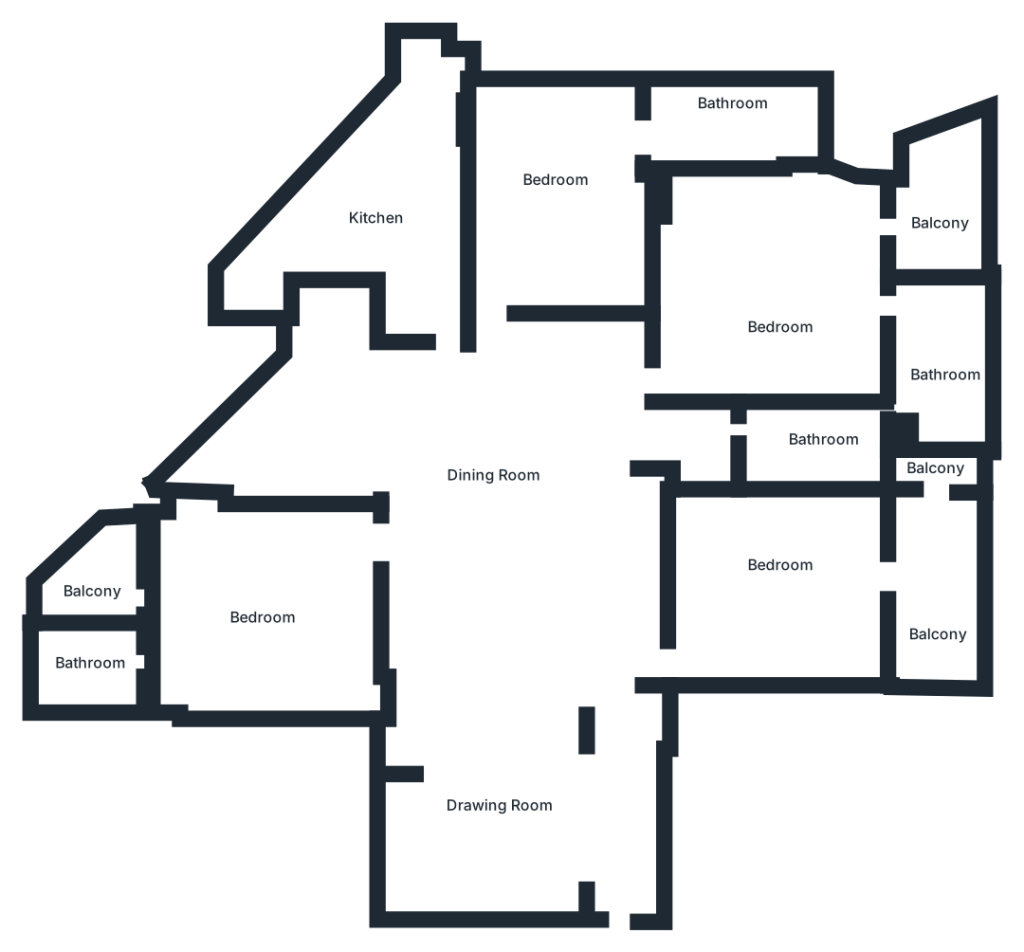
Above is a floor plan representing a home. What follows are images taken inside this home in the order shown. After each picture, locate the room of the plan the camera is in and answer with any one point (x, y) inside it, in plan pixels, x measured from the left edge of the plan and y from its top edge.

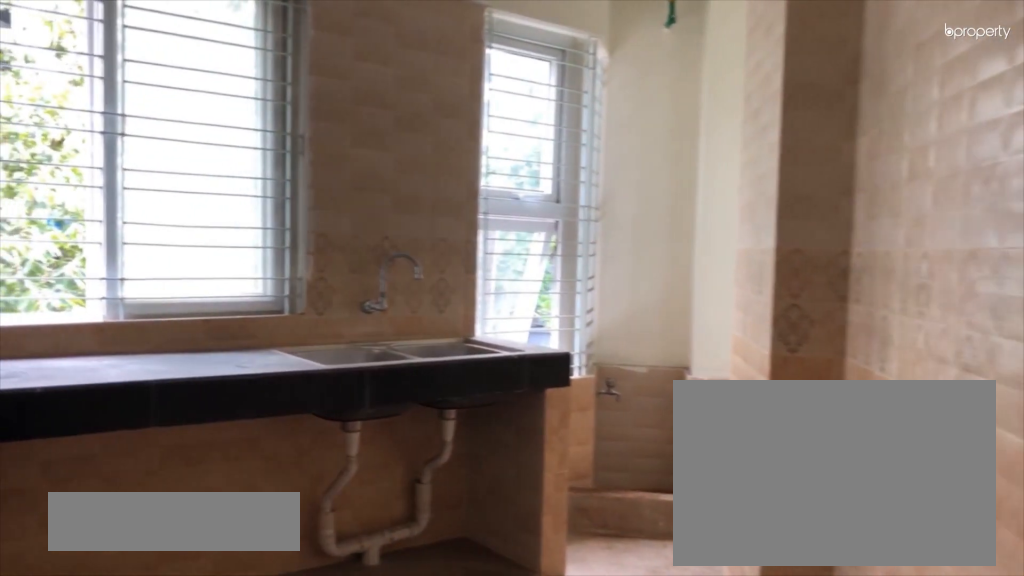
(381, 223)
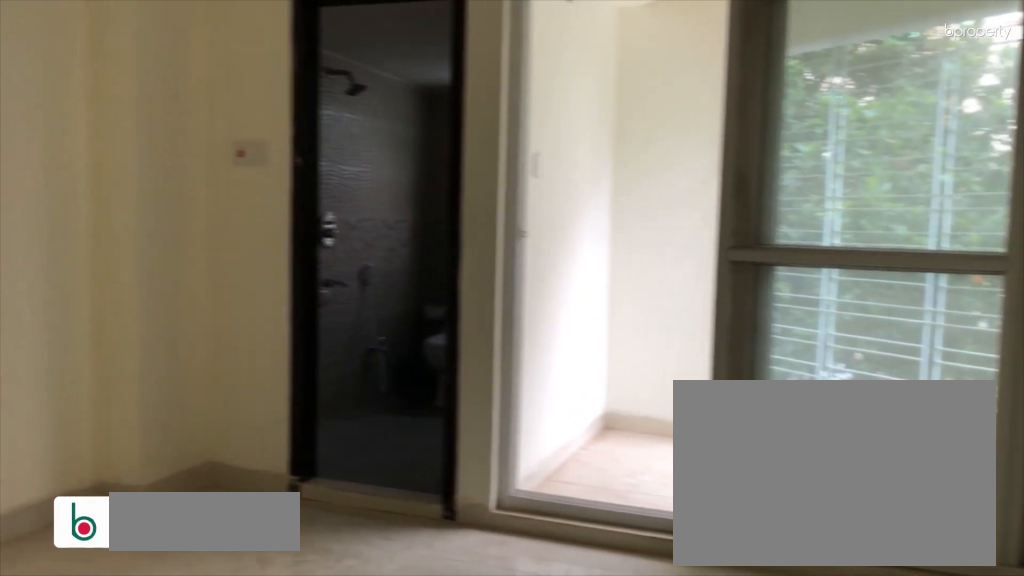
(256, 616)
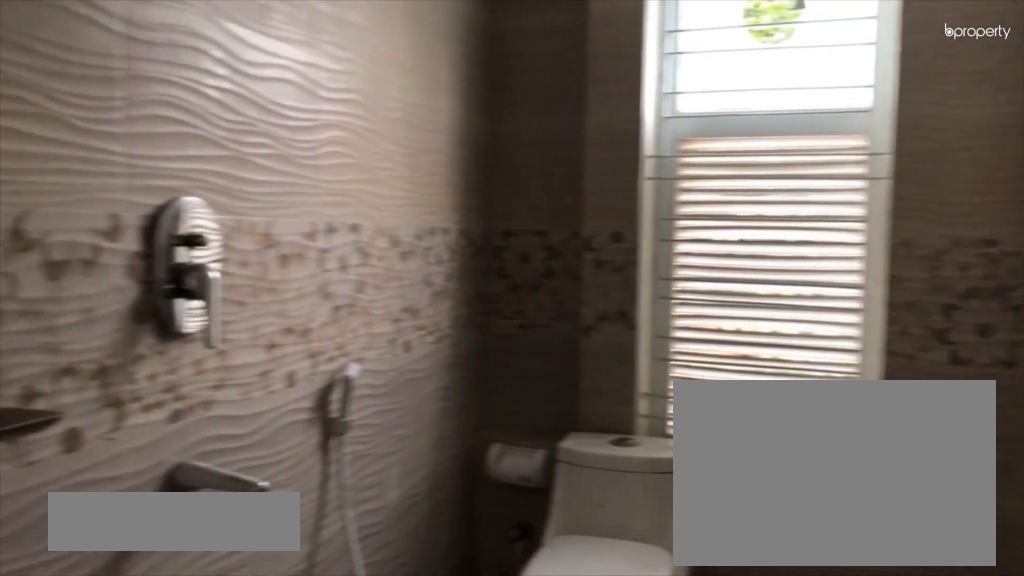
(91, 664)
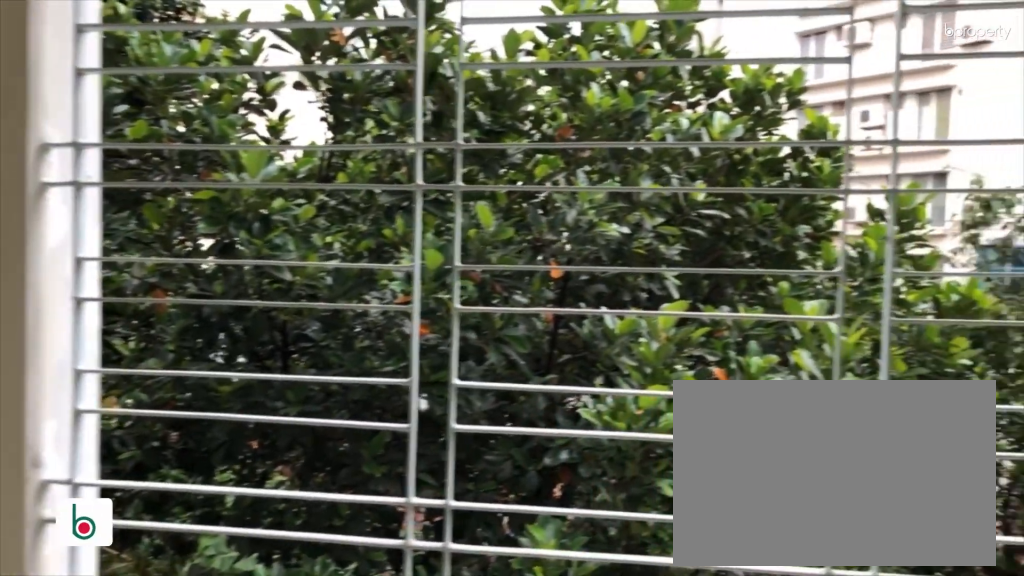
(110, 590)
